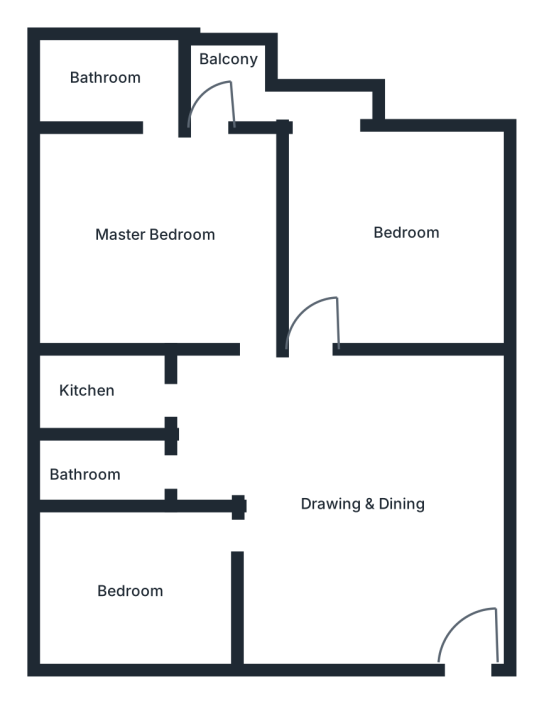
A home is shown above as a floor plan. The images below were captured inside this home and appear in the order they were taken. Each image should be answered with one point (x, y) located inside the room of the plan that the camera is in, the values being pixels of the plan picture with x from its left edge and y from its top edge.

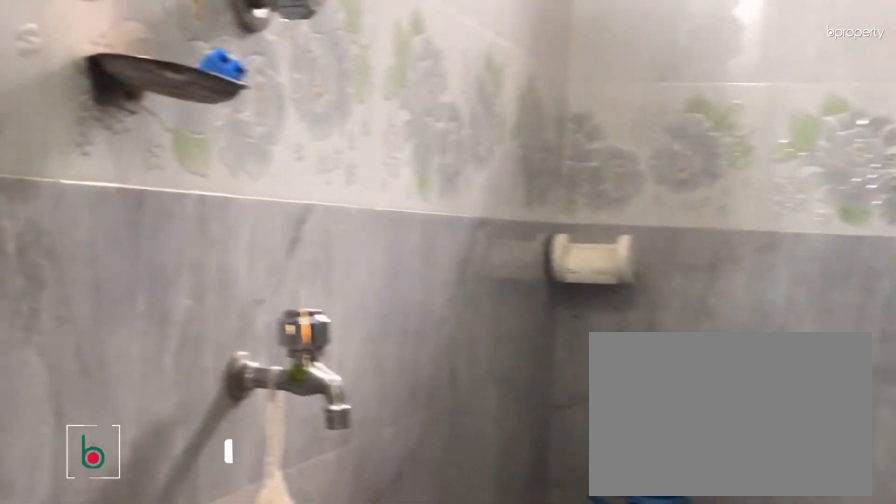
(96, 472)
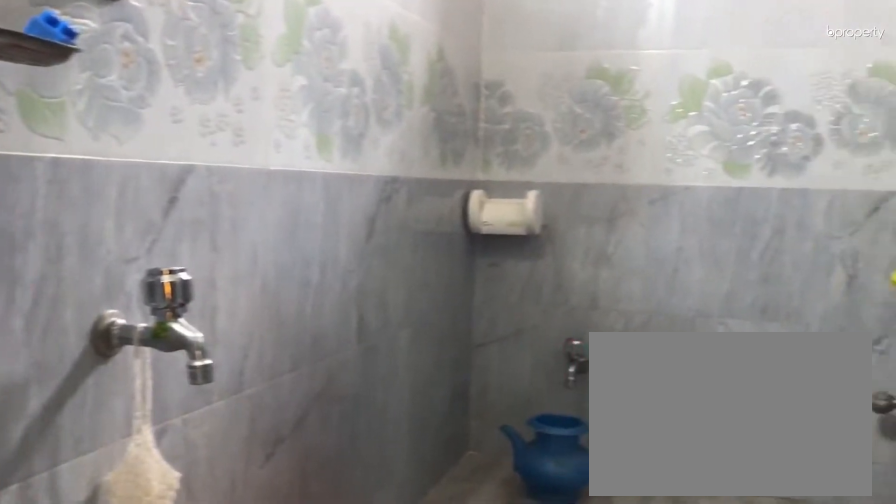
(96, 472)
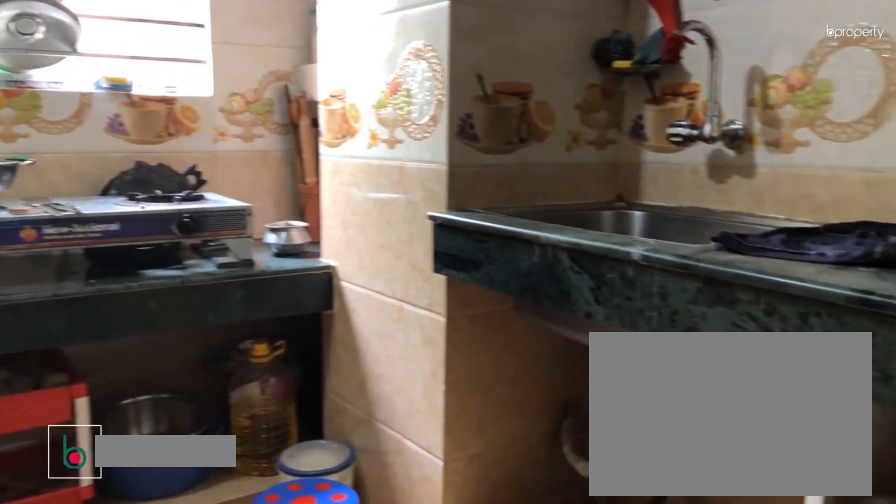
(85, 399)
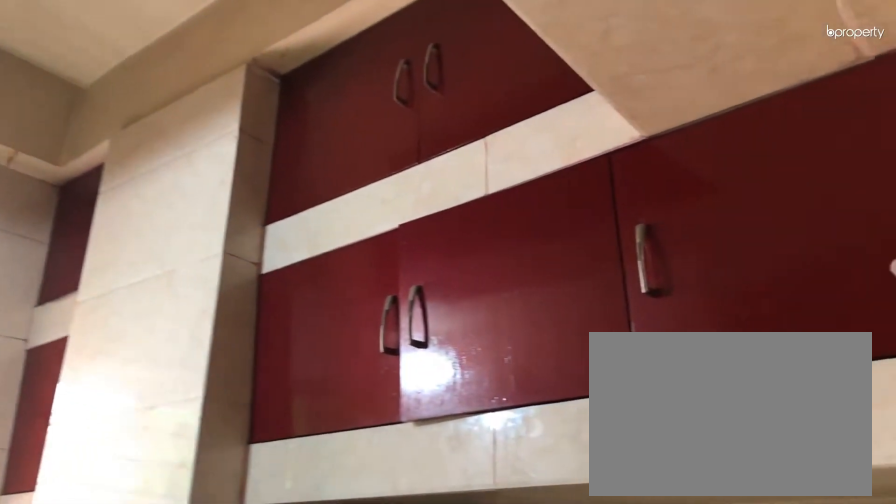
(86, 398)
